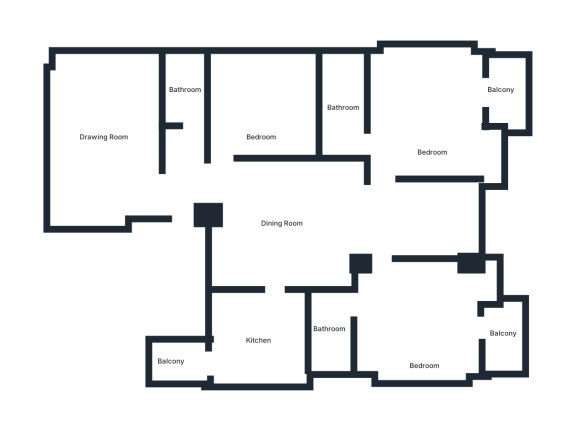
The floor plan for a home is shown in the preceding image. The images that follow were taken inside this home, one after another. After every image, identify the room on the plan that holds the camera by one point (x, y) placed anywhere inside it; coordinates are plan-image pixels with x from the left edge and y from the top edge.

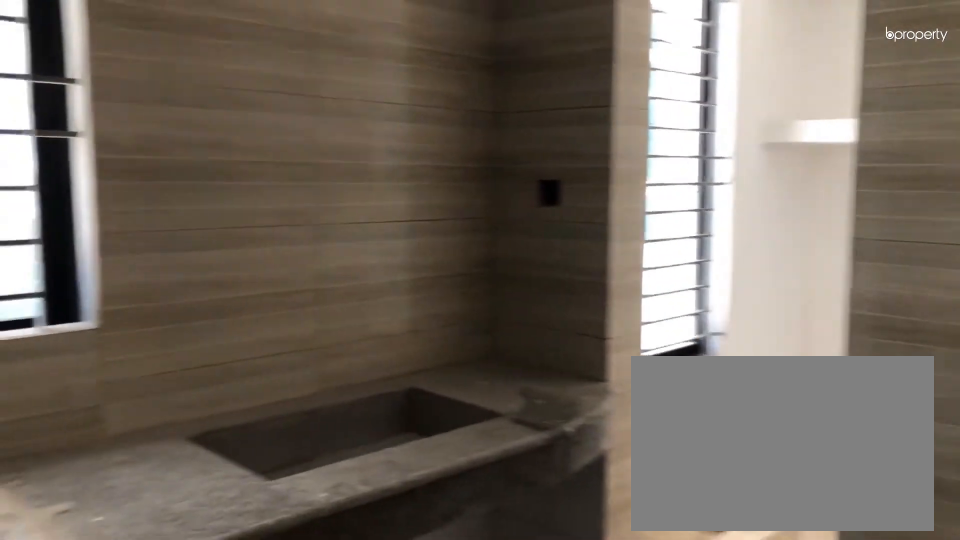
(256, 339)
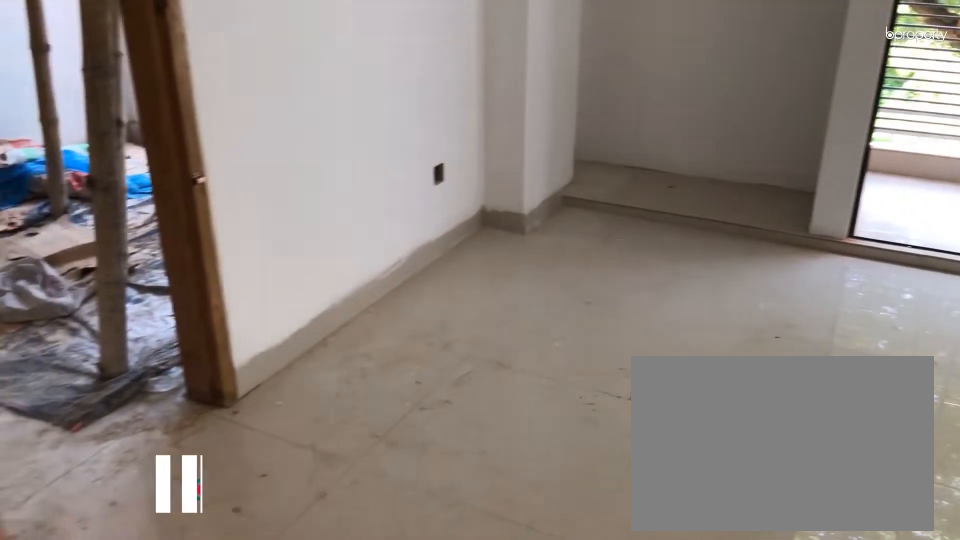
(423, 336)
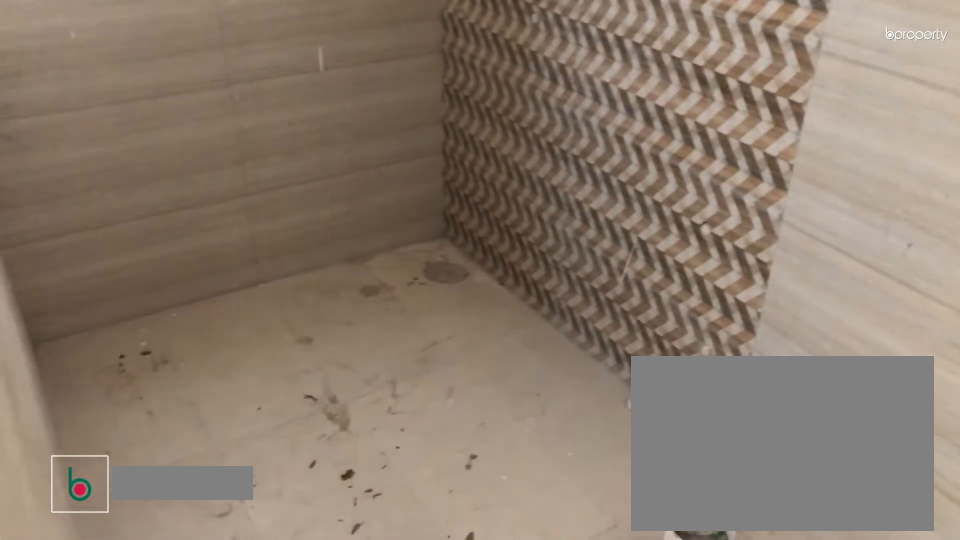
(330, 344)
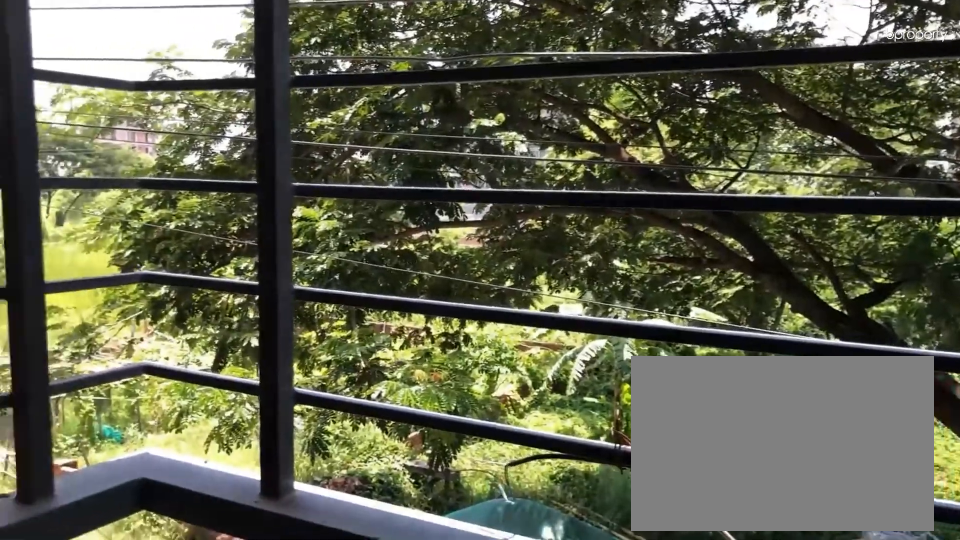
(502, 342)
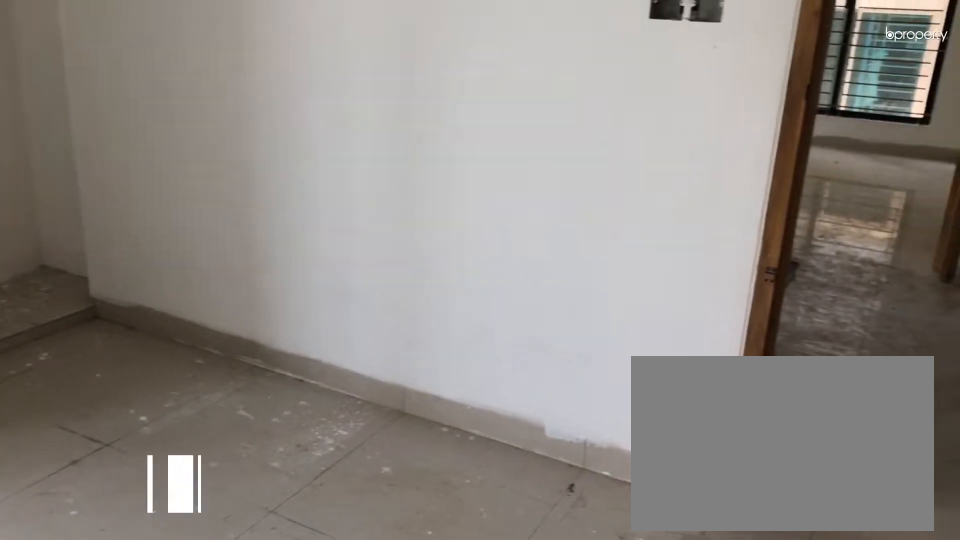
(431, 126)
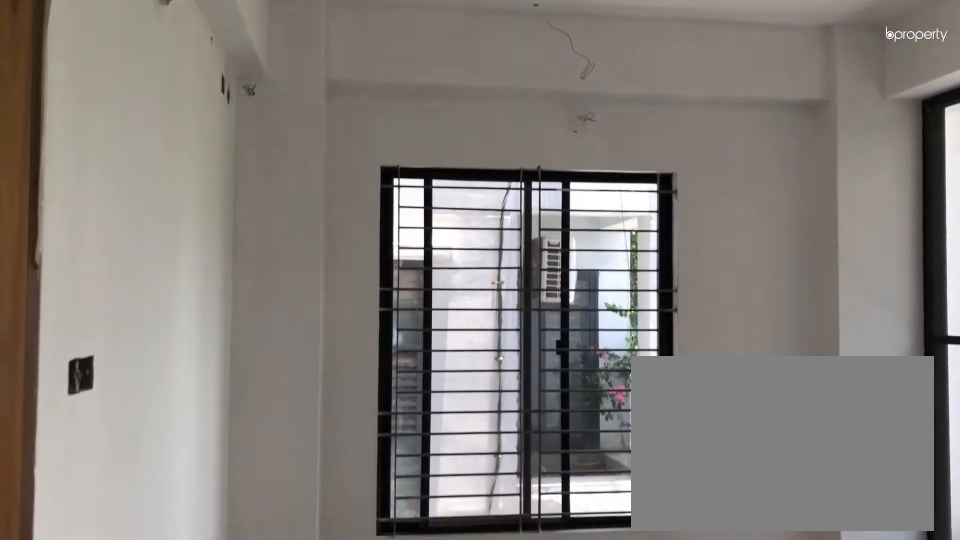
(431, 126)
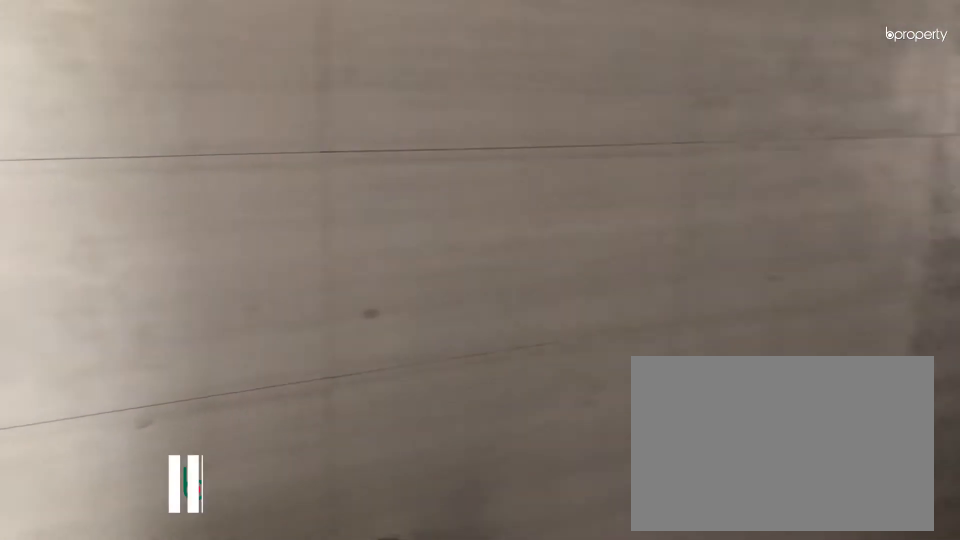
(344, 115)
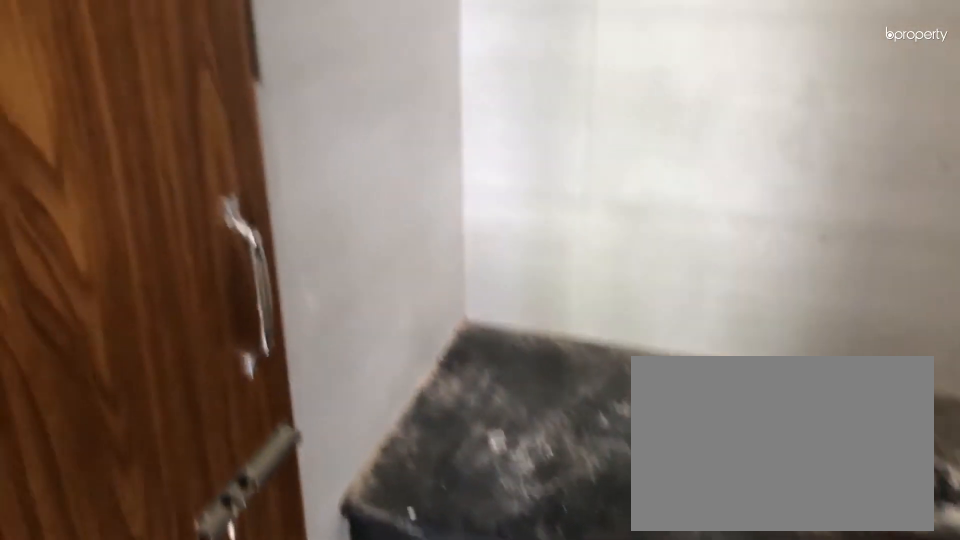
(344, 115)
